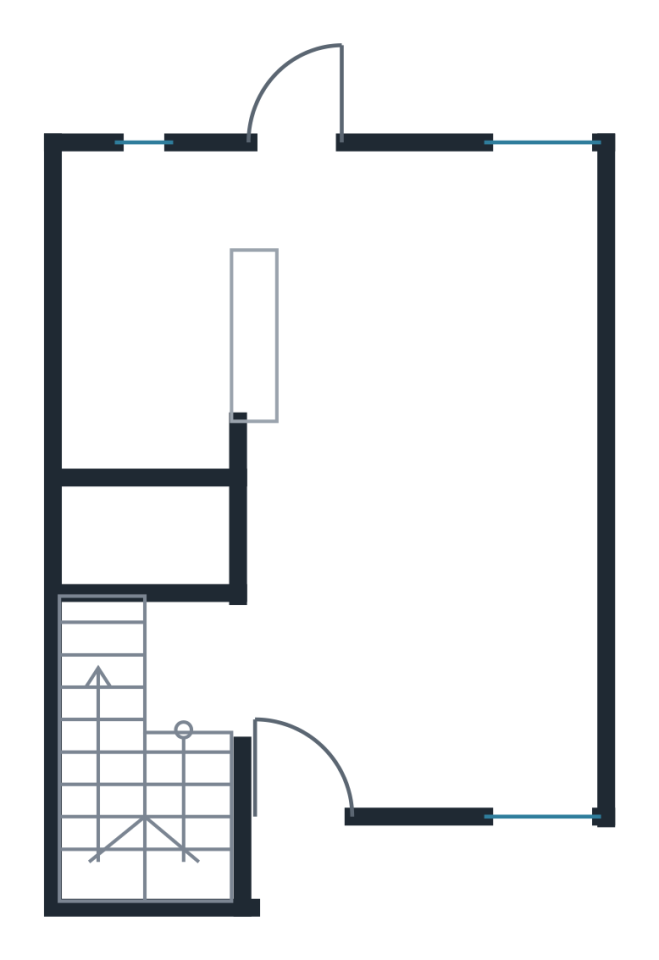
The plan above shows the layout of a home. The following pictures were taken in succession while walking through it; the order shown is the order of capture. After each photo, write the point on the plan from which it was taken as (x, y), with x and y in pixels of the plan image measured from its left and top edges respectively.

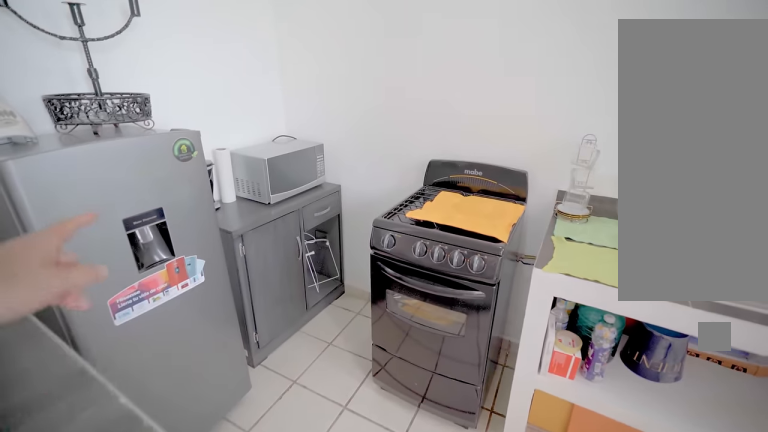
(313, 243)
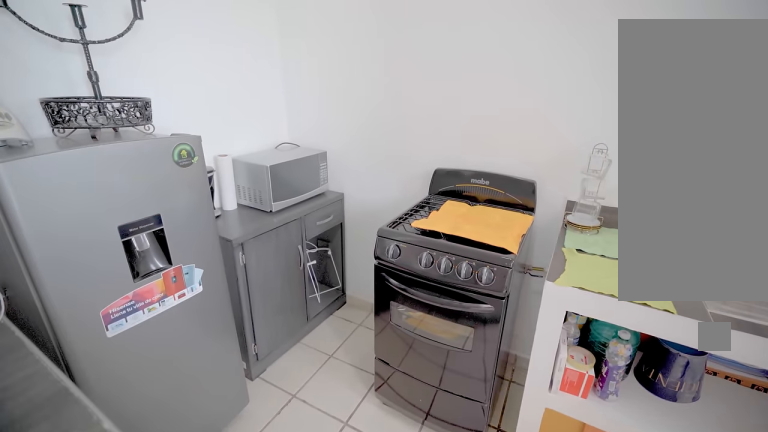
(306, 235)
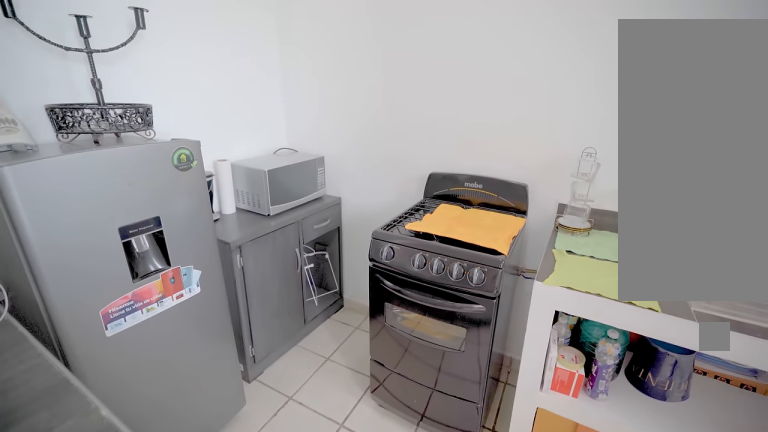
(299, 219)
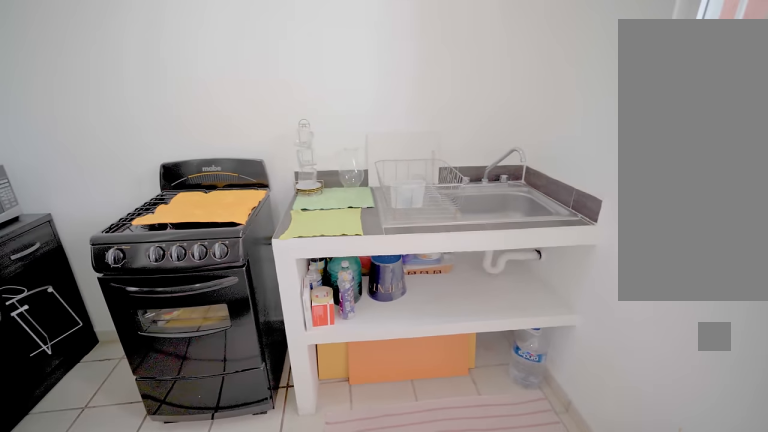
(296, 217)
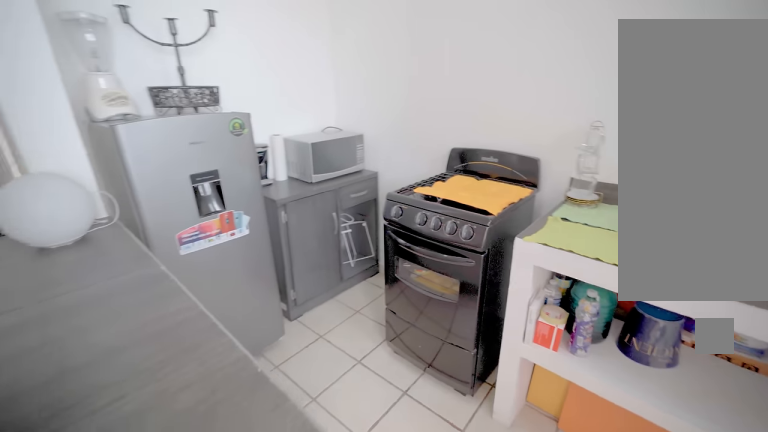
(295, 218)
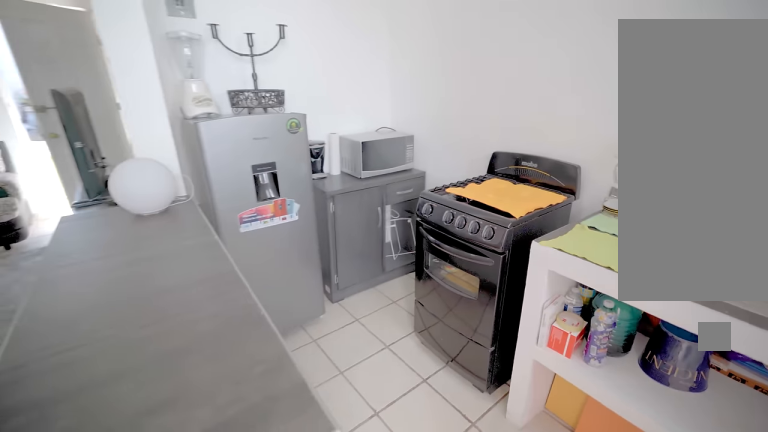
(296, 218)
